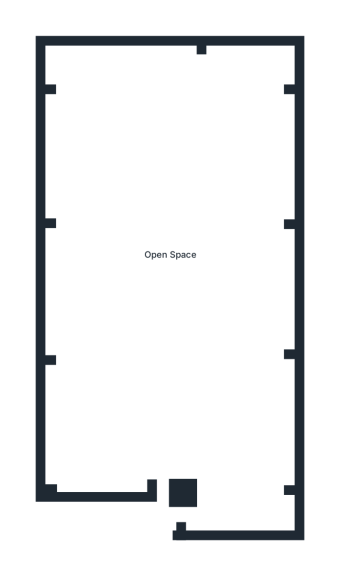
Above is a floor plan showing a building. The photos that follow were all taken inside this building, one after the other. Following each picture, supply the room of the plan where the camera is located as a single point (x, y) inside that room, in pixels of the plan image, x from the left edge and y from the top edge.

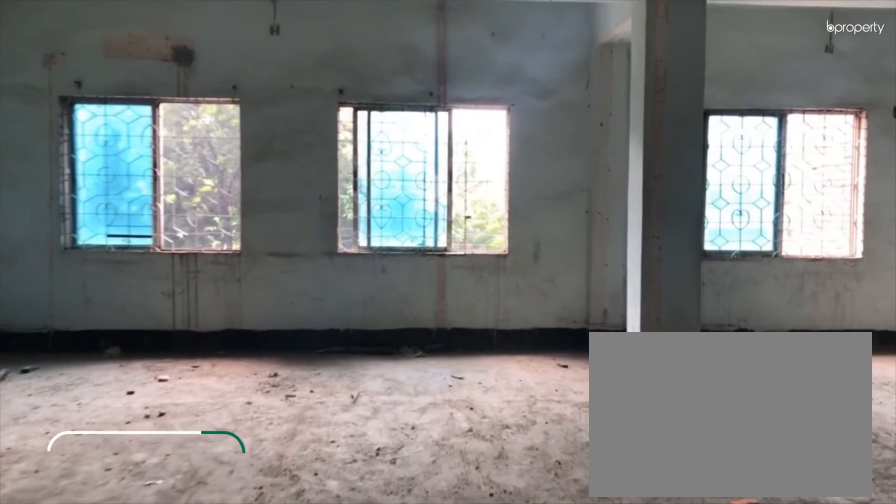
(107, 166)
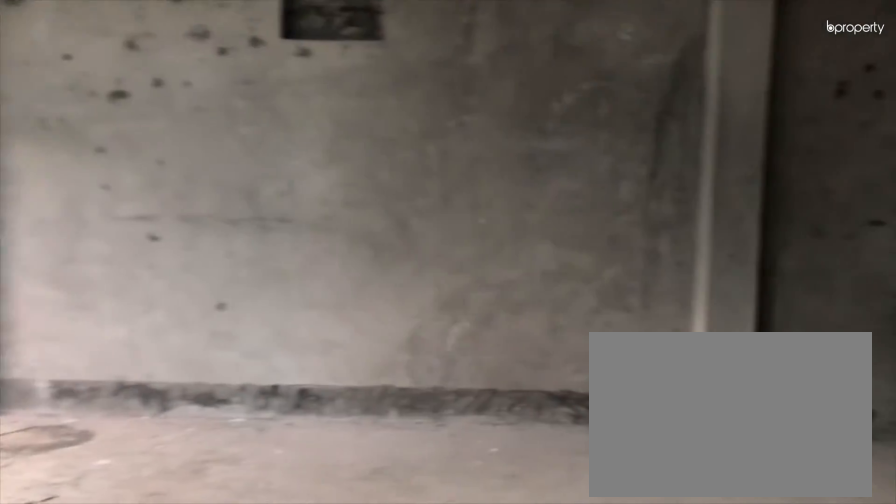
(227, 184)
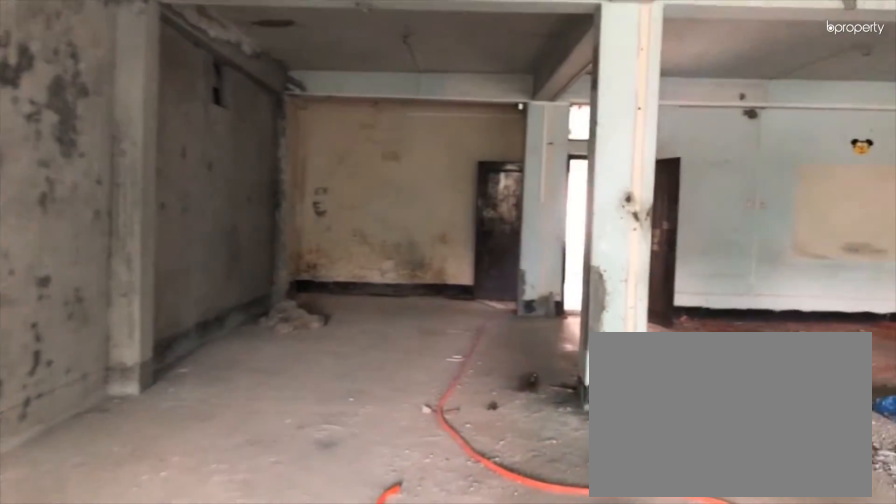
(243, 334)
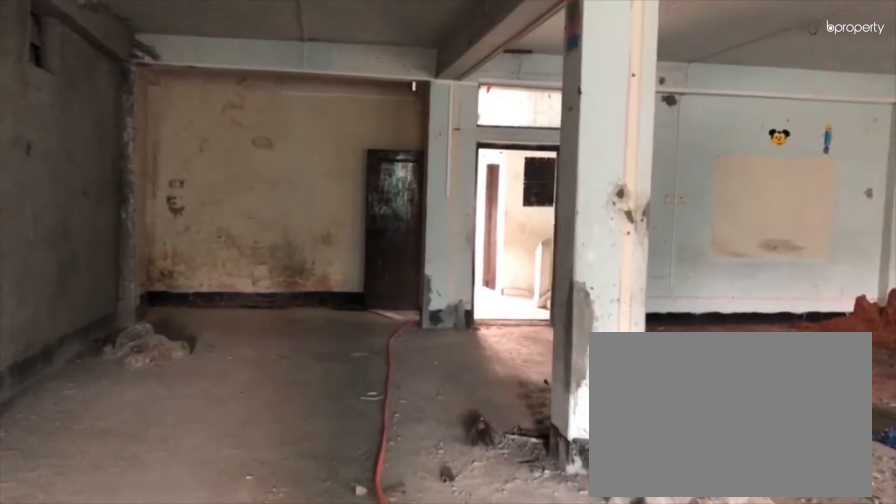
(243, 334)
